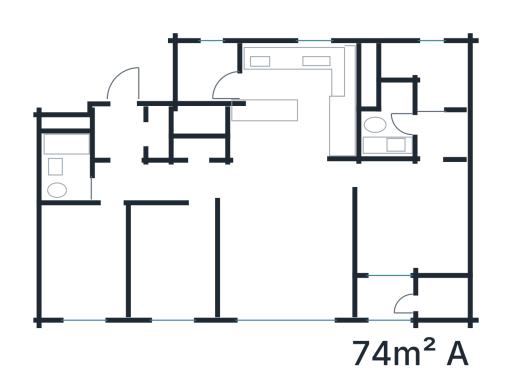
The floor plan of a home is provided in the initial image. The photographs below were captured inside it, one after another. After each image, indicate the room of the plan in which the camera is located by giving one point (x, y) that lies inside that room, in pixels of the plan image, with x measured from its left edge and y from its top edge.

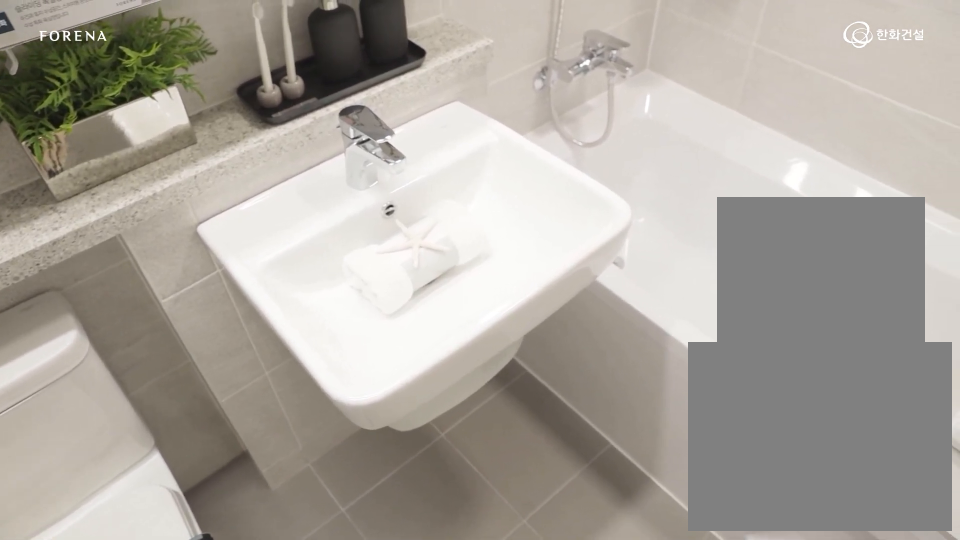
(86, 185)
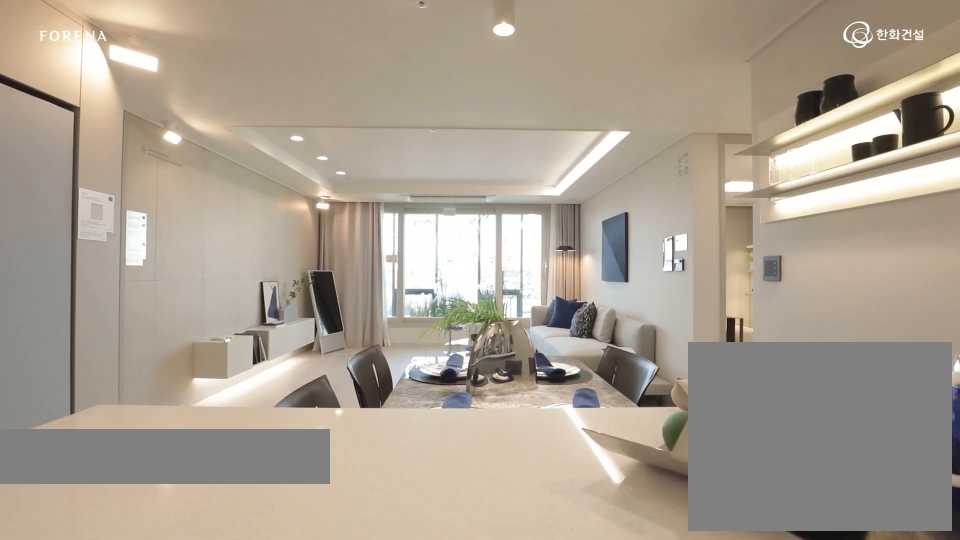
(281, 143)
